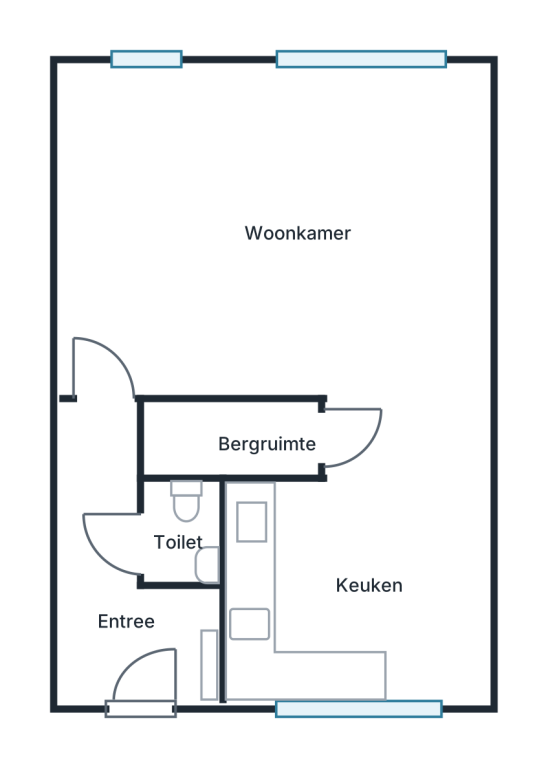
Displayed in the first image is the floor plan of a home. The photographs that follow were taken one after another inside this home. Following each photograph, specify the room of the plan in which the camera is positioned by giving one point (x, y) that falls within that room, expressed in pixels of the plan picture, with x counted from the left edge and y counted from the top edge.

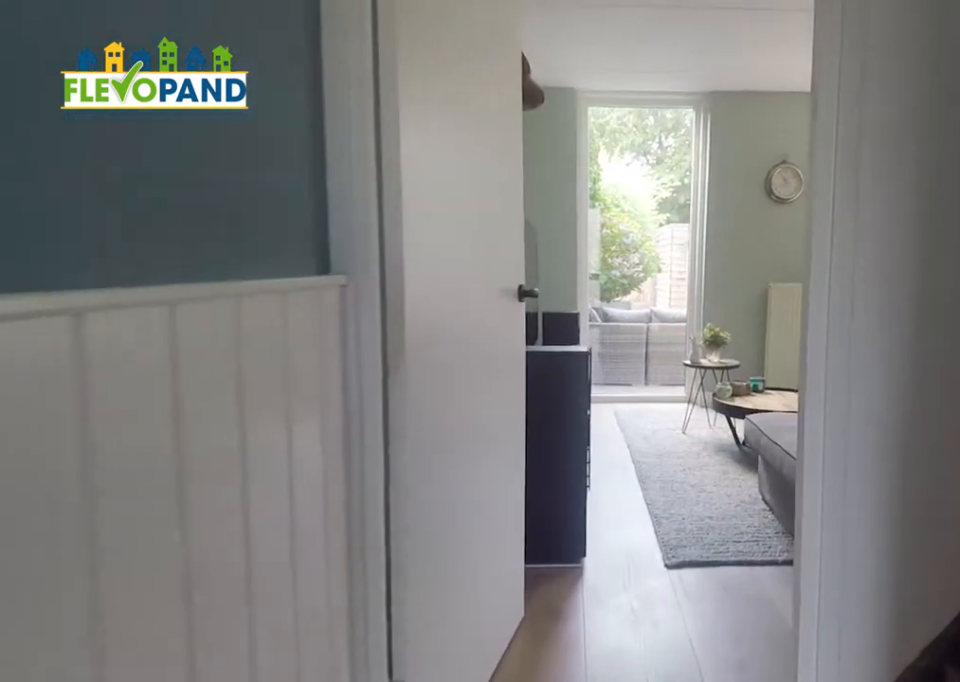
(121, 578)
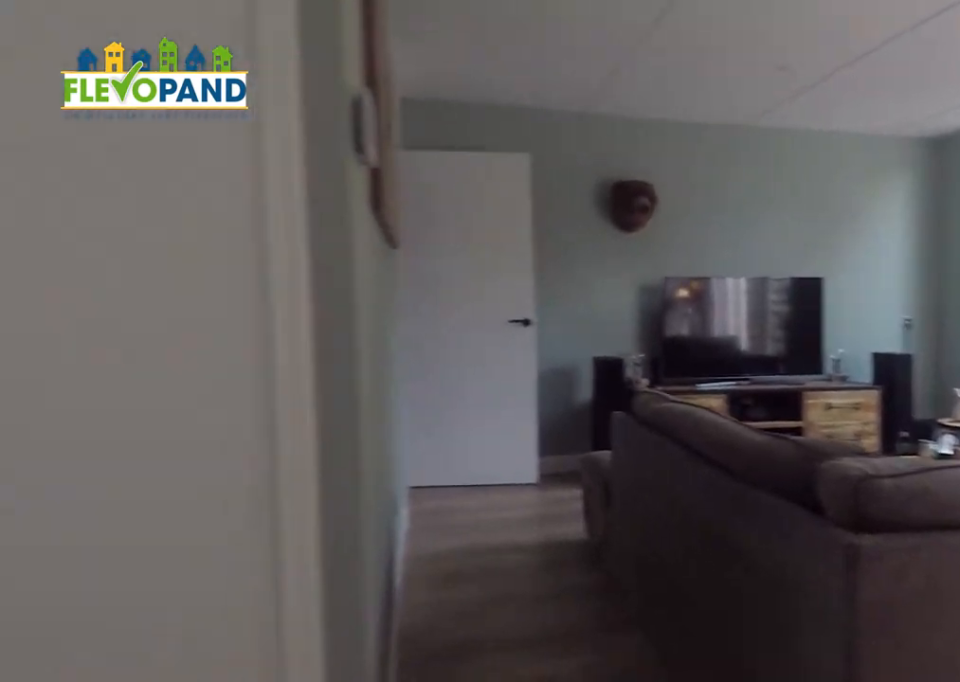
(273, 233)
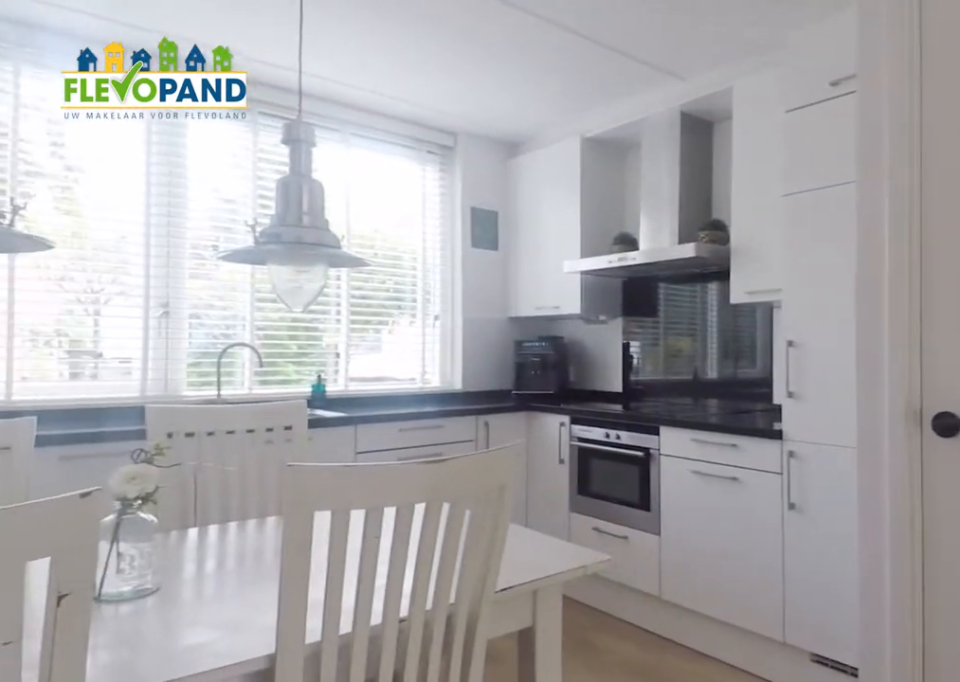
(363, 562)
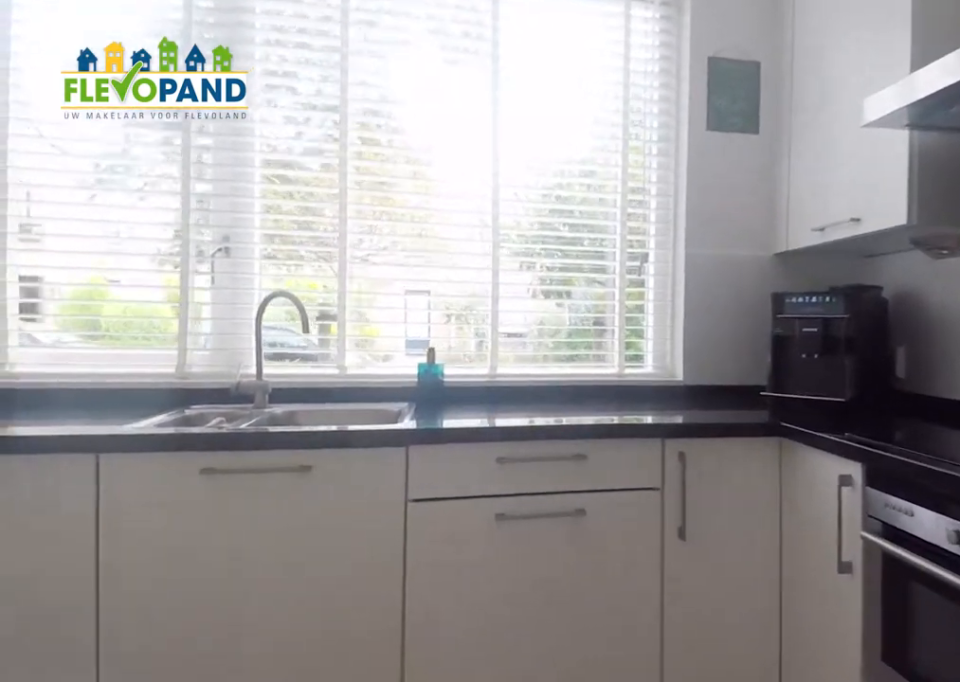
(363, 562)
